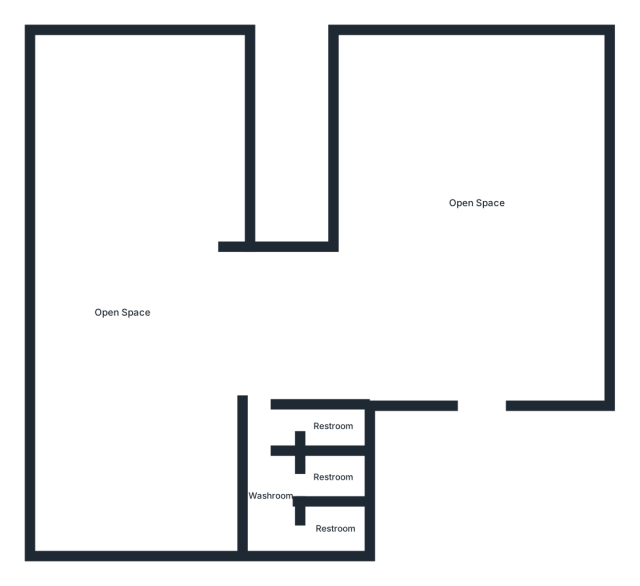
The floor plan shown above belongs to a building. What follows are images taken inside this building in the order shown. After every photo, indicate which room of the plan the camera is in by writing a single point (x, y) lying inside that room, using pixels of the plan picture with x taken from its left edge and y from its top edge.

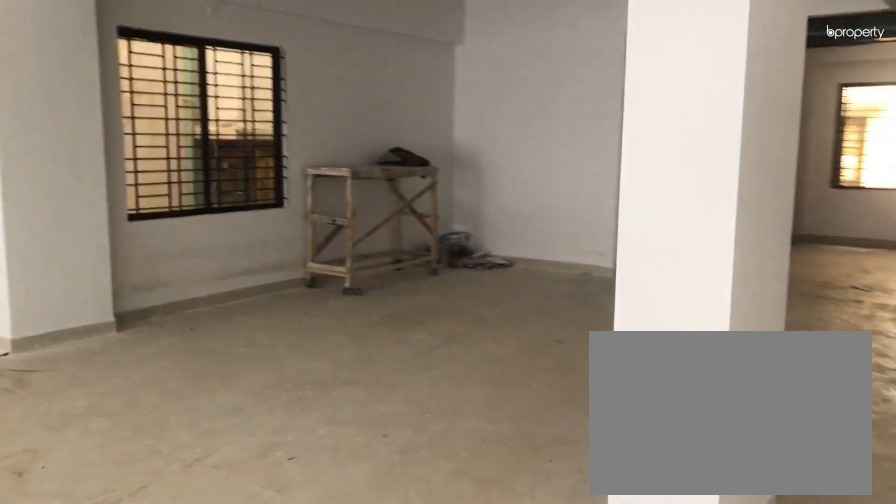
(478, 205)
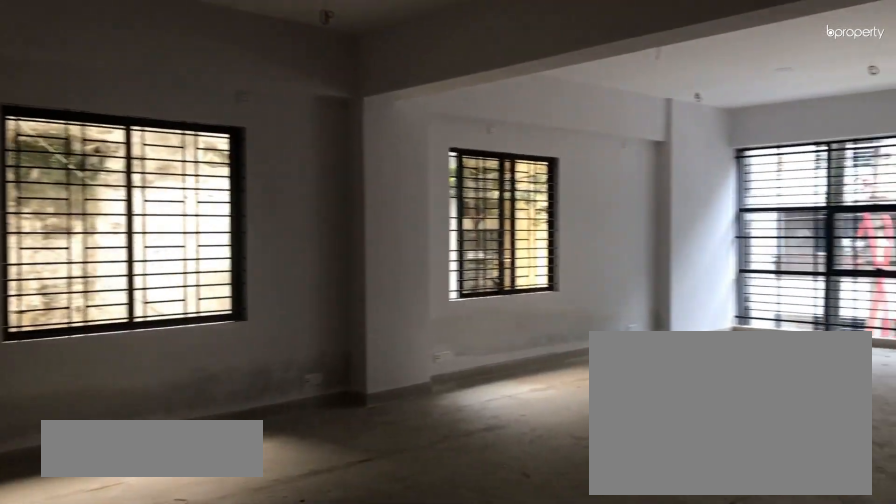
(124, 313)
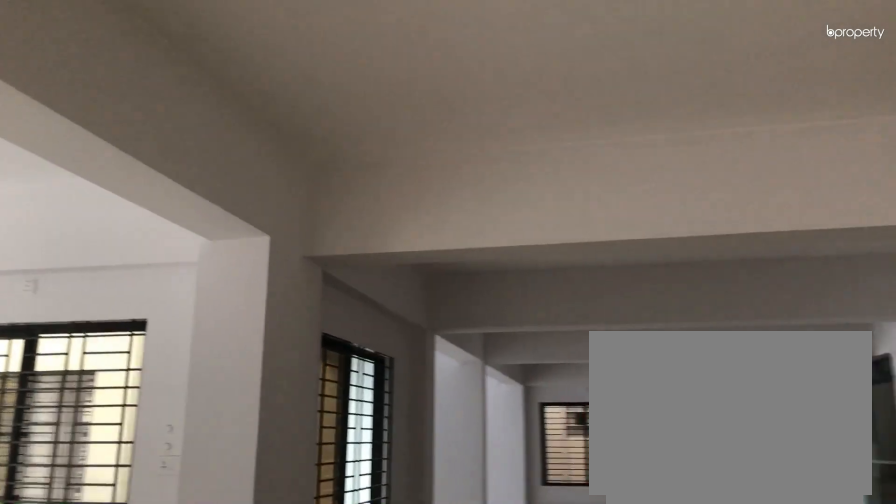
(124, 313)
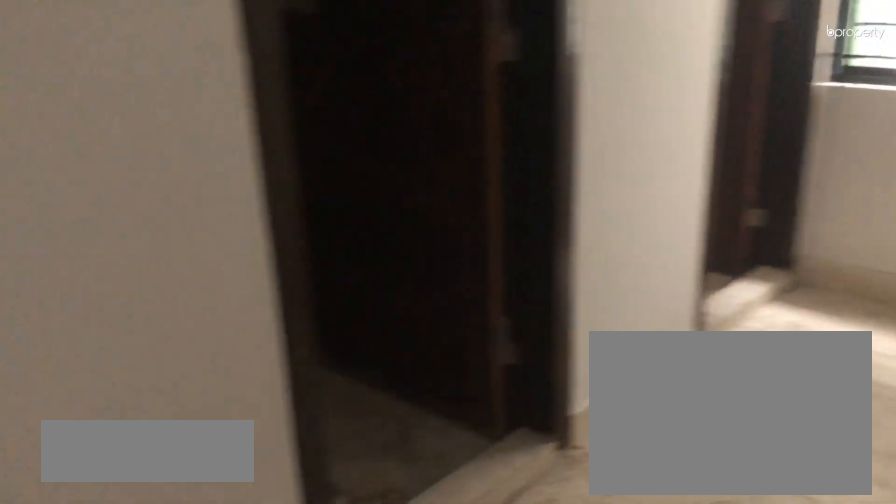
(269, 496)
